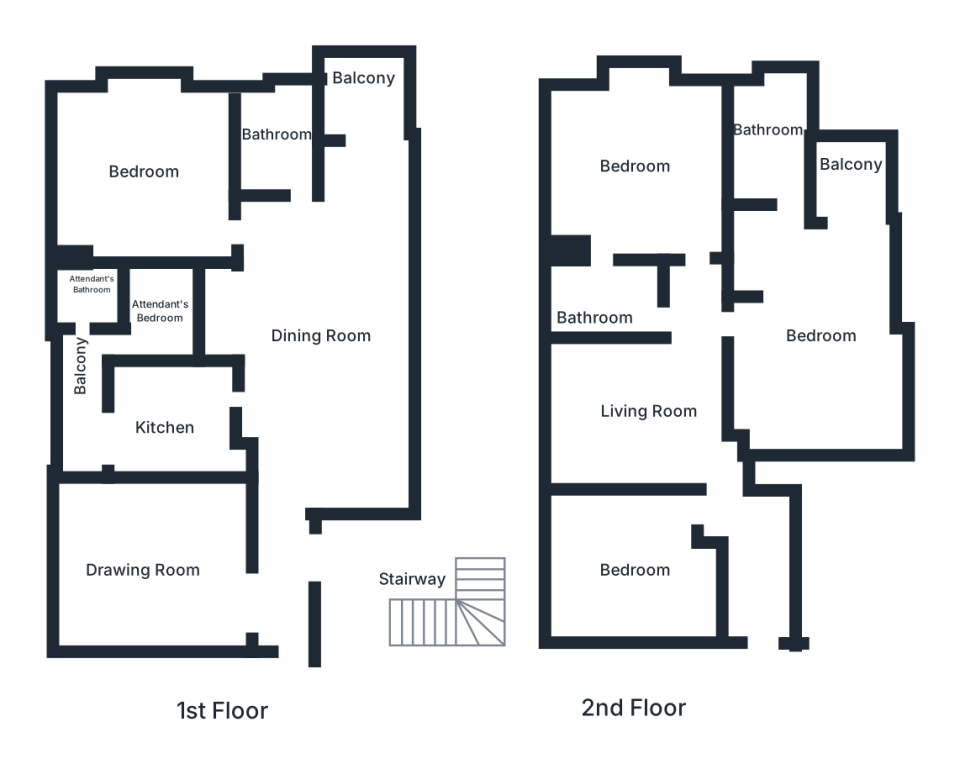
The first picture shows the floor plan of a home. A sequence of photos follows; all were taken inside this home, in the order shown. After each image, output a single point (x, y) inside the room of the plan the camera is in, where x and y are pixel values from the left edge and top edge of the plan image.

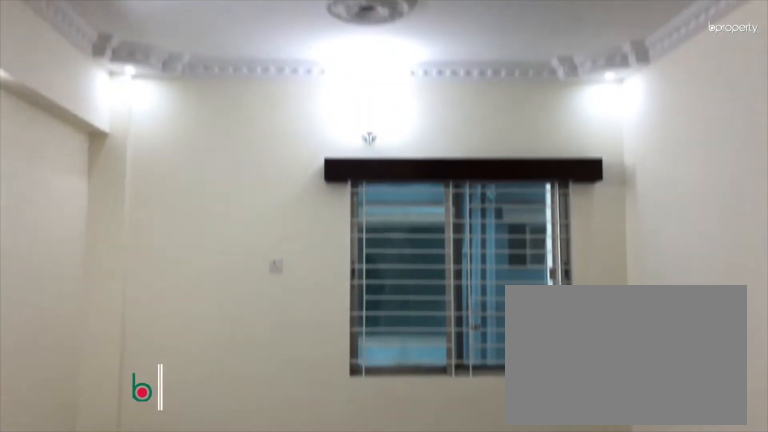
(149, 557)
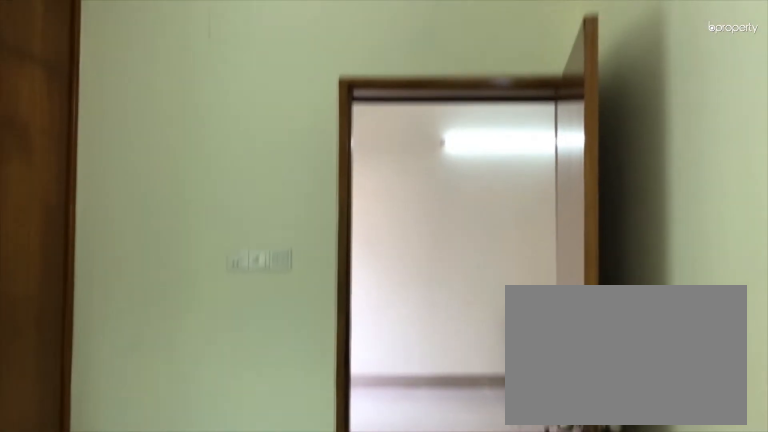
(148, 171)
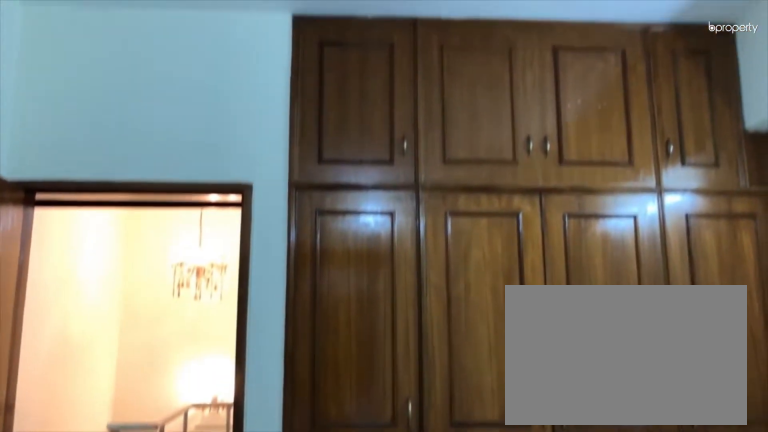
(627, 571)
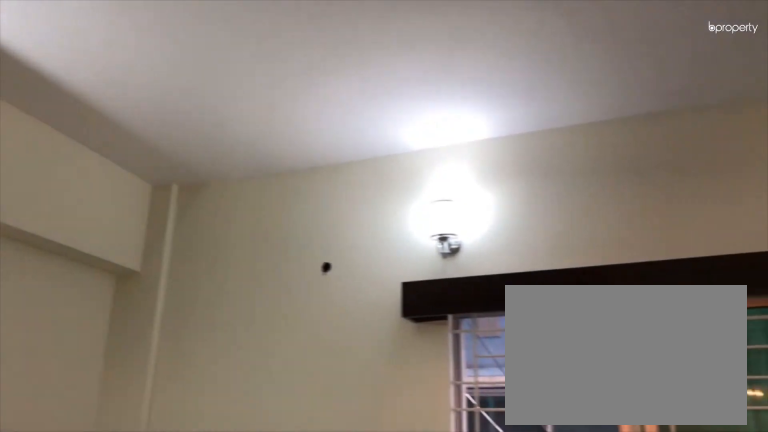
(628, 572)
